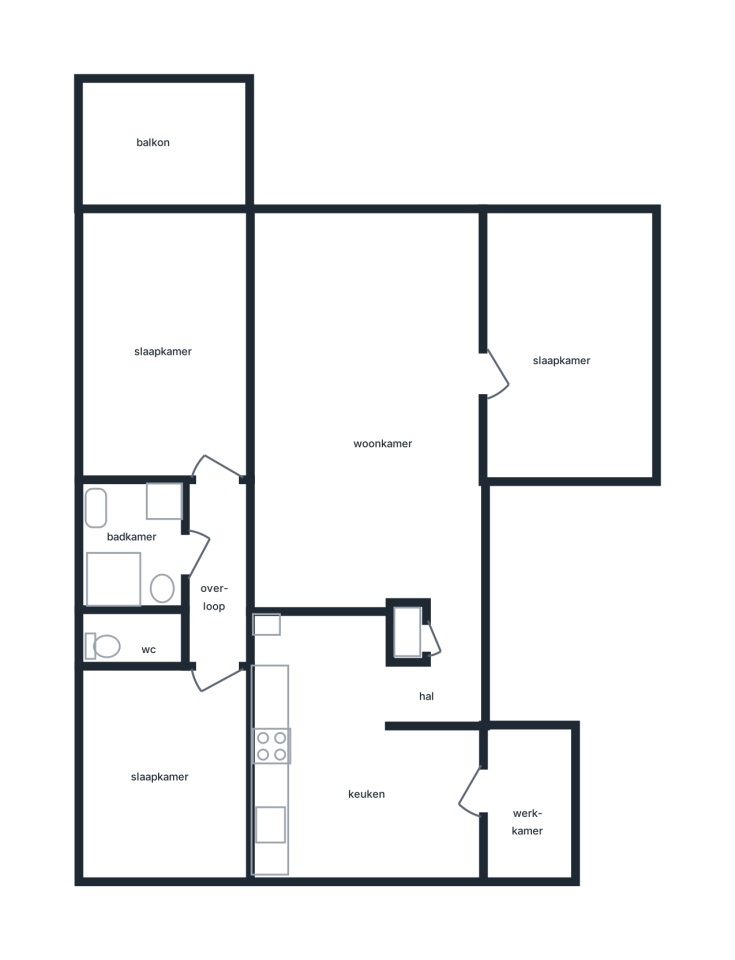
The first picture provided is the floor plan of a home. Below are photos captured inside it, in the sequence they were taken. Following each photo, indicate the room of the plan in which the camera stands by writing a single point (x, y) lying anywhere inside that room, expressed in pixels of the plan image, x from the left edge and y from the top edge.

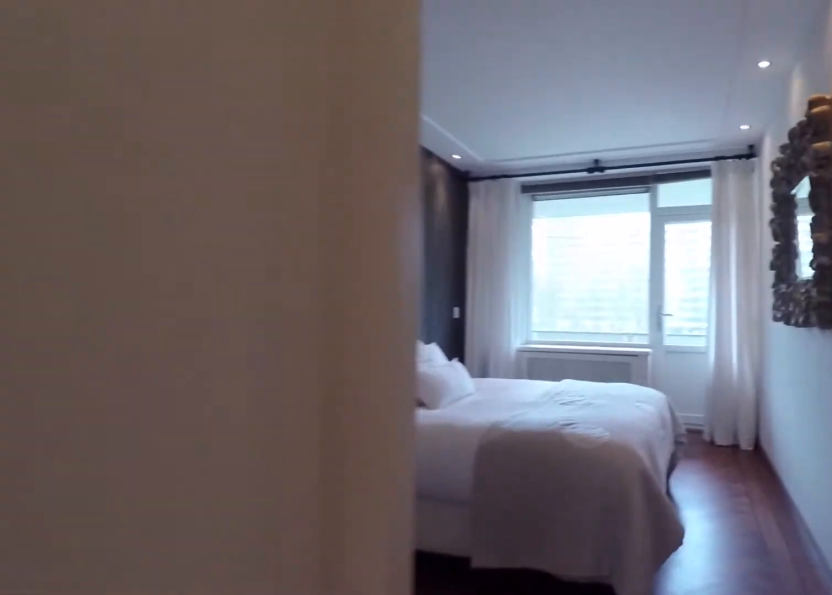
(218, 575)
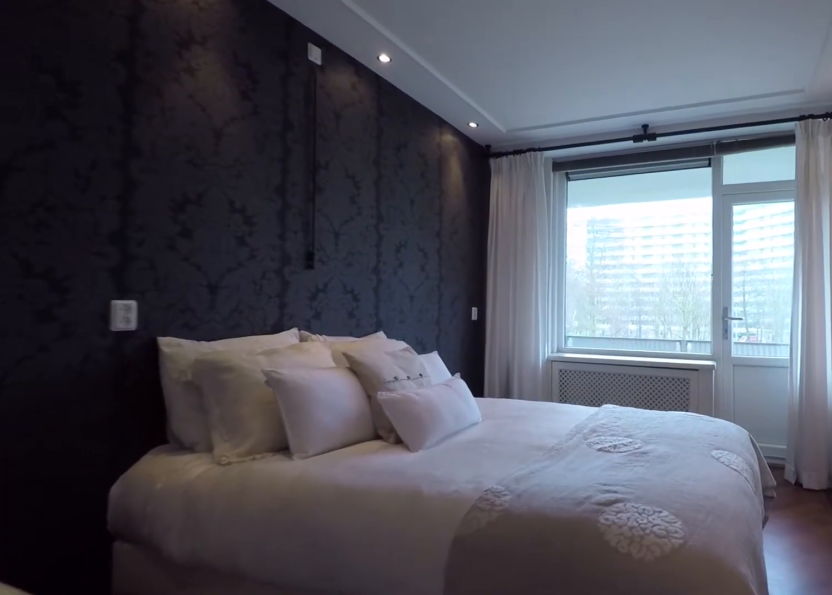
(167, 347)
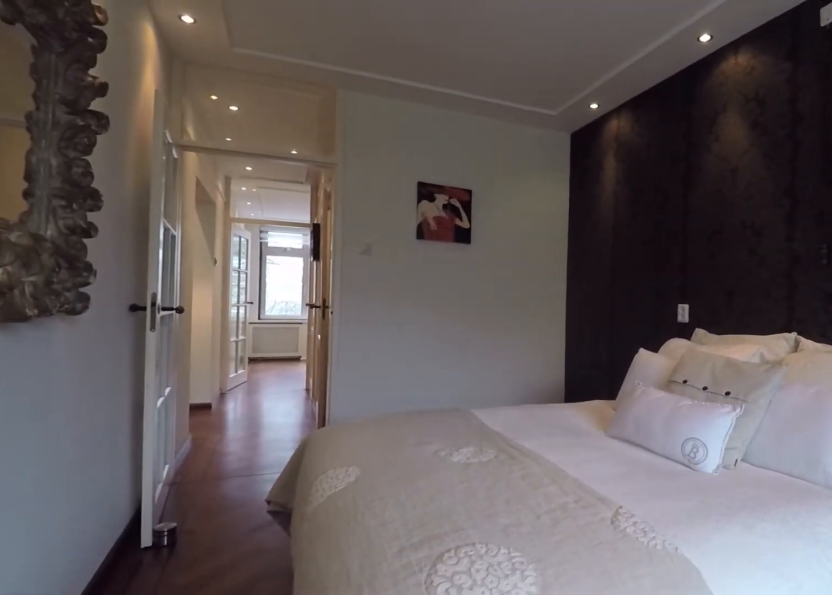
(167, 347)
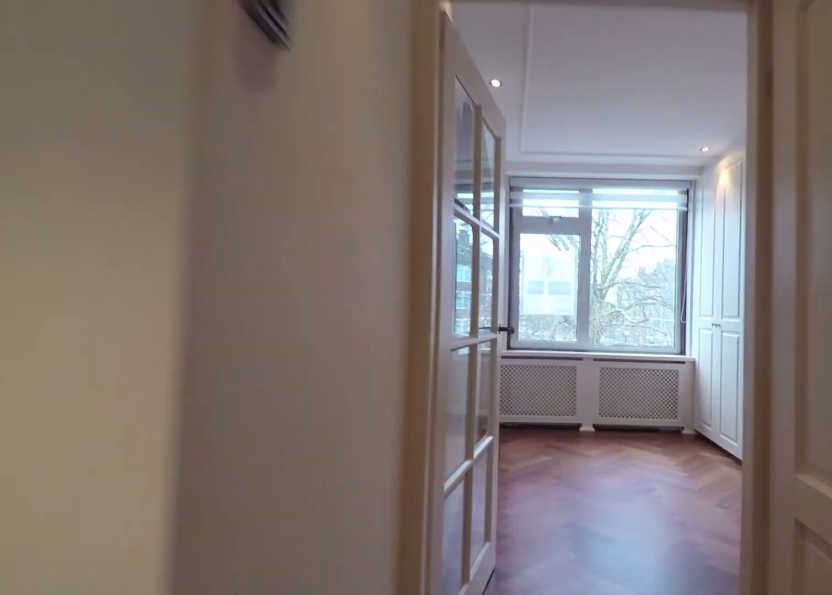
(217, 575)
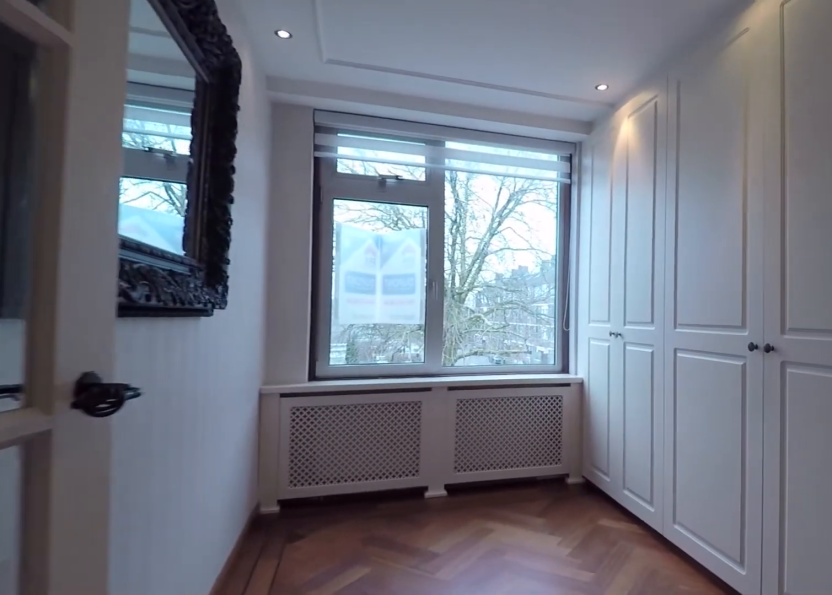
(167, 771)
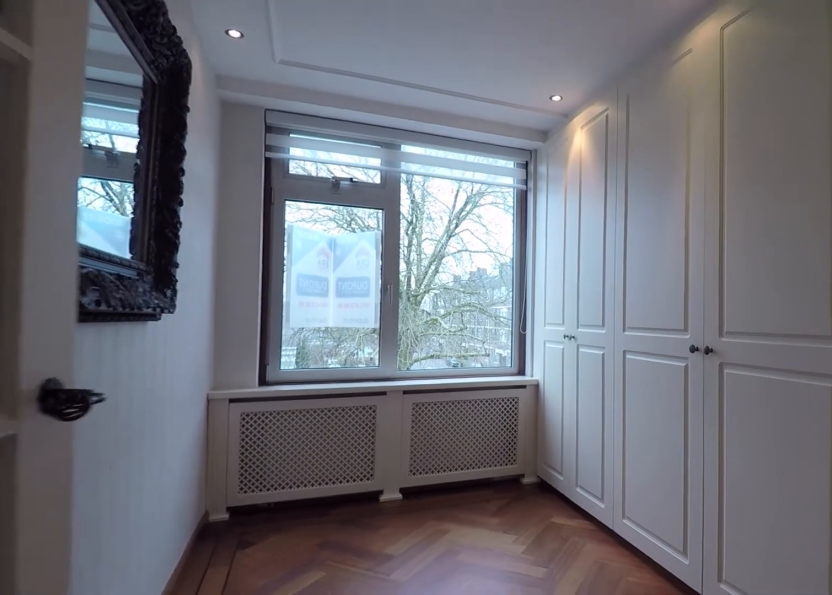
(167, 771)
